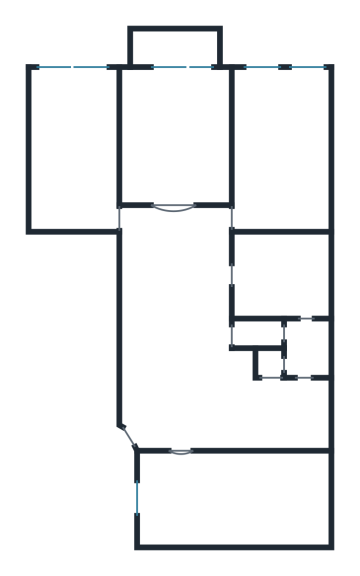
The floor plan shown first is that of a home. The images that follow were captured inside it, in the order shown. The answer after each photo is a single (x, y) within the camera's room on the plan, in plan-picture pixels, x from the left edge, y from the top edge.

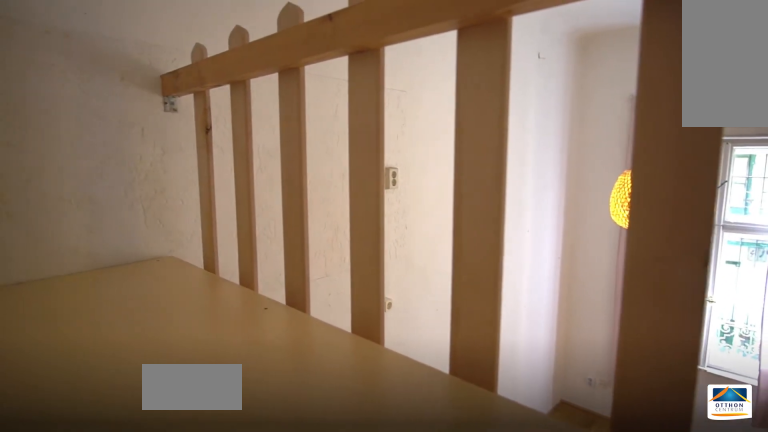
(304, 495)
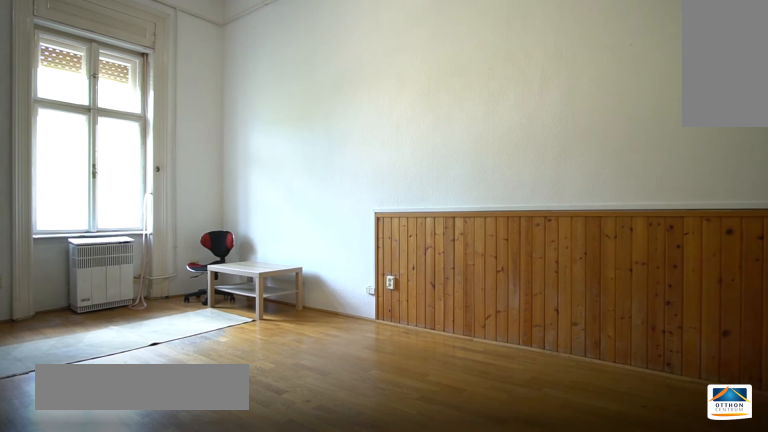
(290, 155)
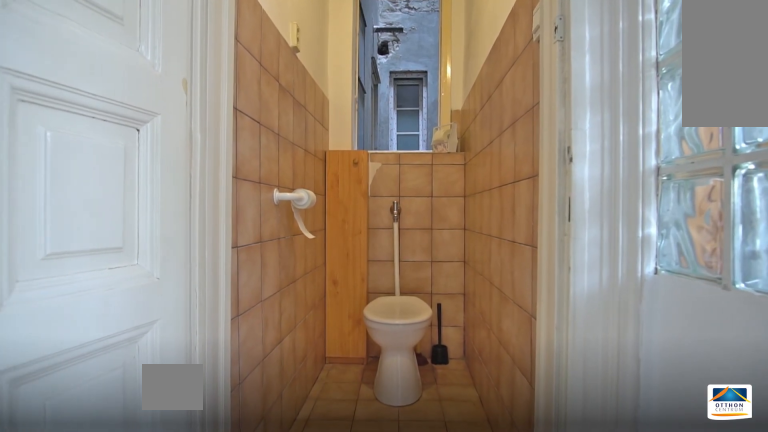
(260, 331)
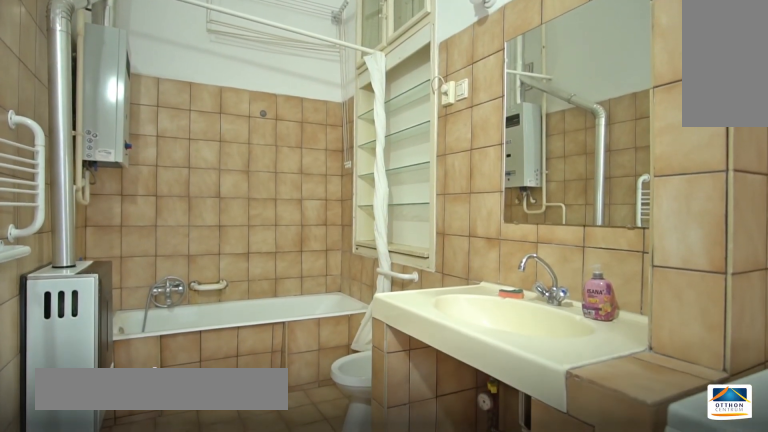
(285, 274)
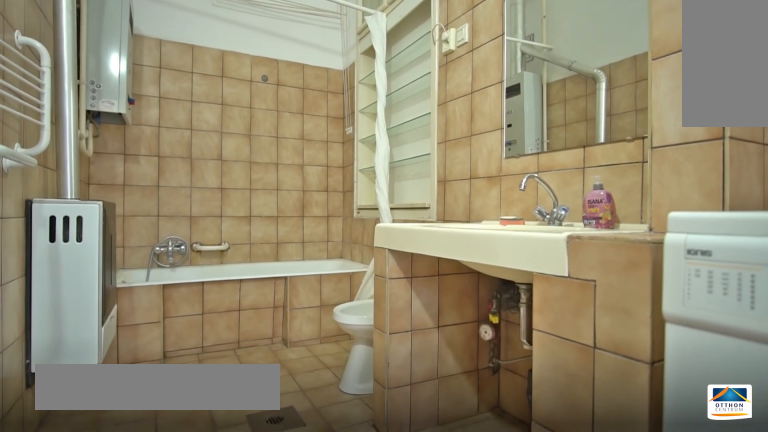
(285, 274)
